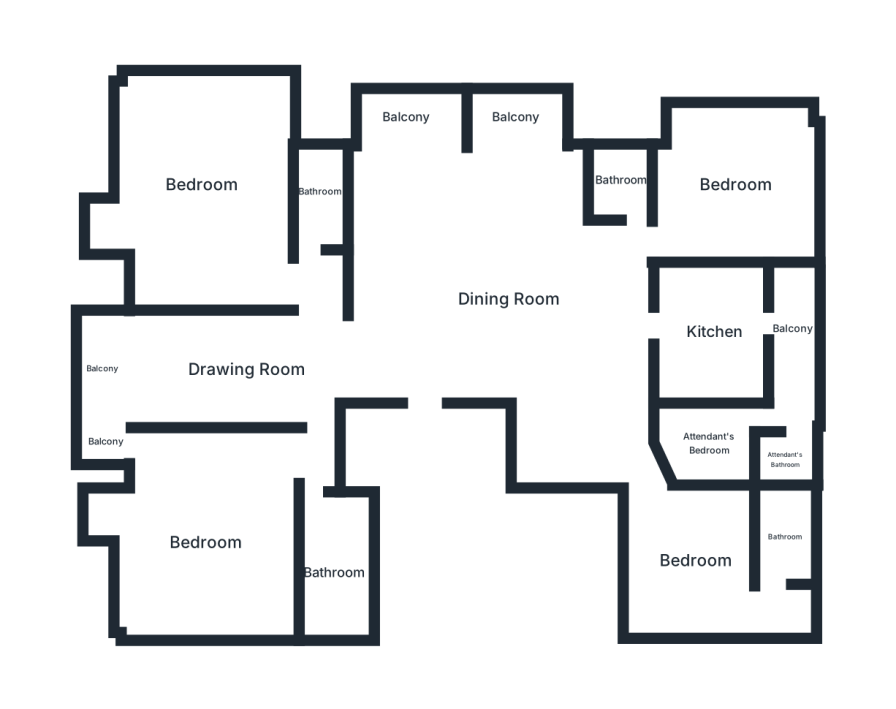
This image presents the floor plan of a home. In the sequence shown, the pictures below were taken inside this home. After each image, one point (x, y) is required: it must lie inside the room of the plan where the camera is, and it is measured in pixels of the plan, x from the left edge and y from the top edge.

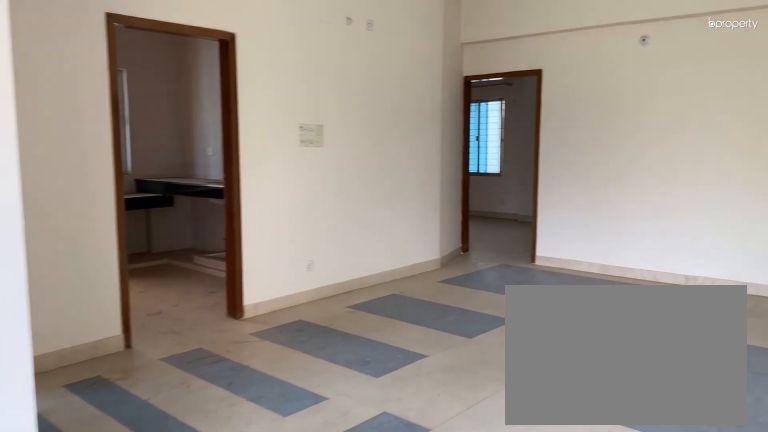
(509, 298)
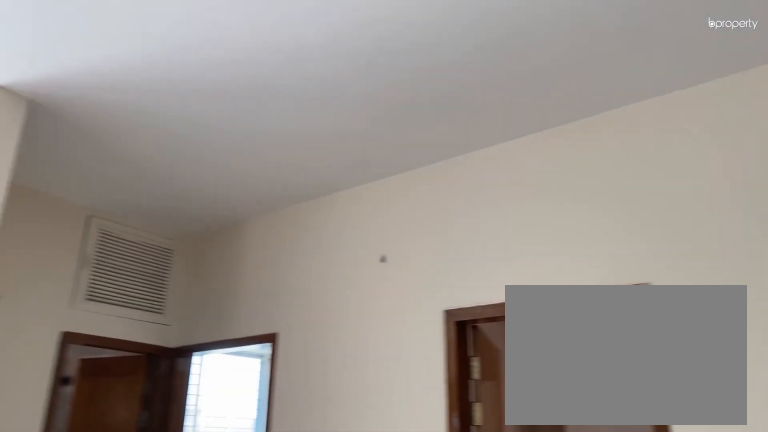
(509, 298)
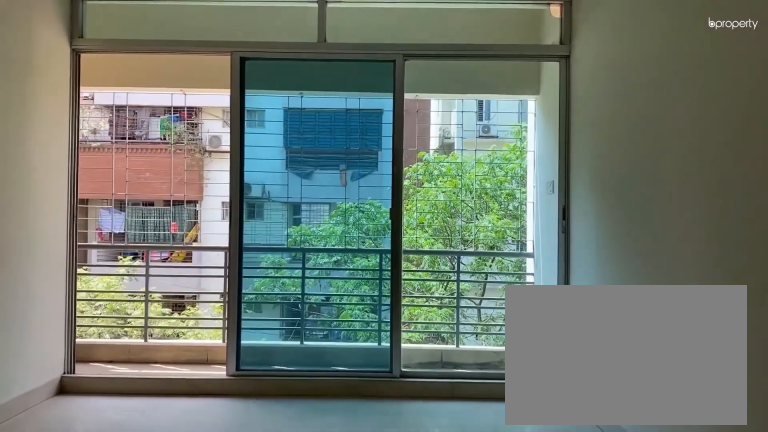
(243, 368)
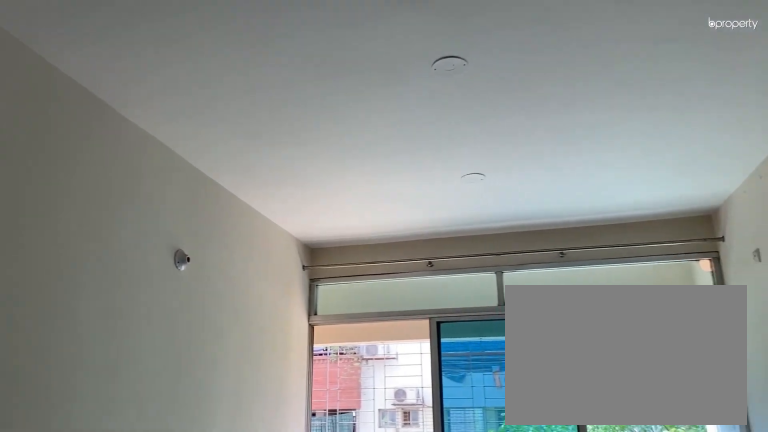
(243, 368)
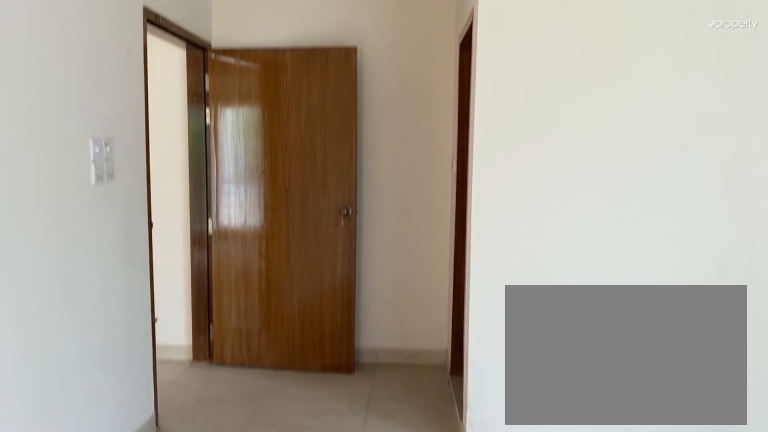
(205, 539)
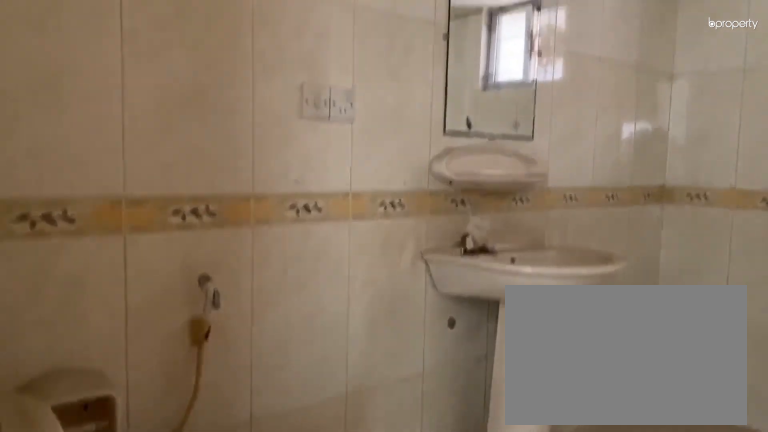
(333, 573)
